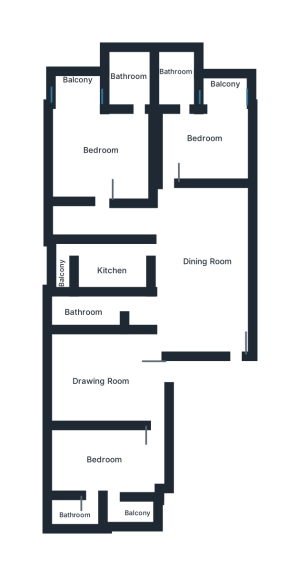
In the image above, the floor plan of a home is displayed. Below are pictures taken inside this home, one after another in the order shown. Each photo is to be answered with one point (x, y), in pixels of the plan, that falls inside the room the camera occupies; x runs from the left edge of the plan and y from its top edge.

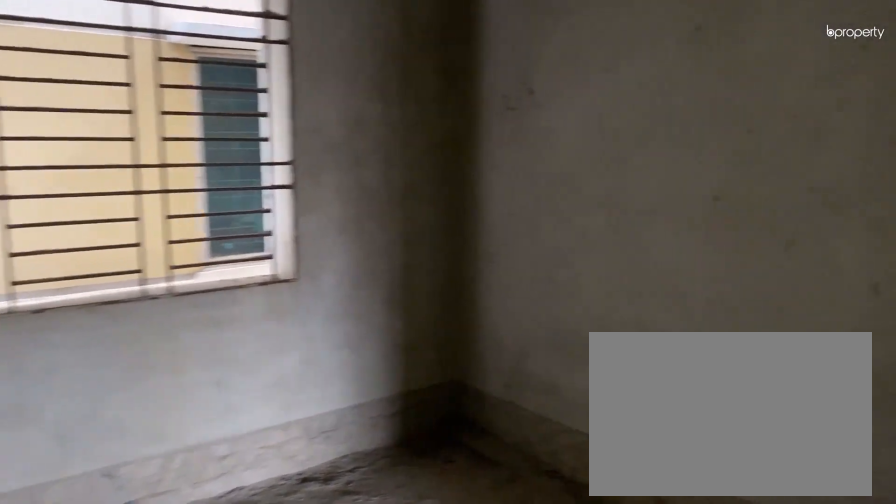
(97, 377)
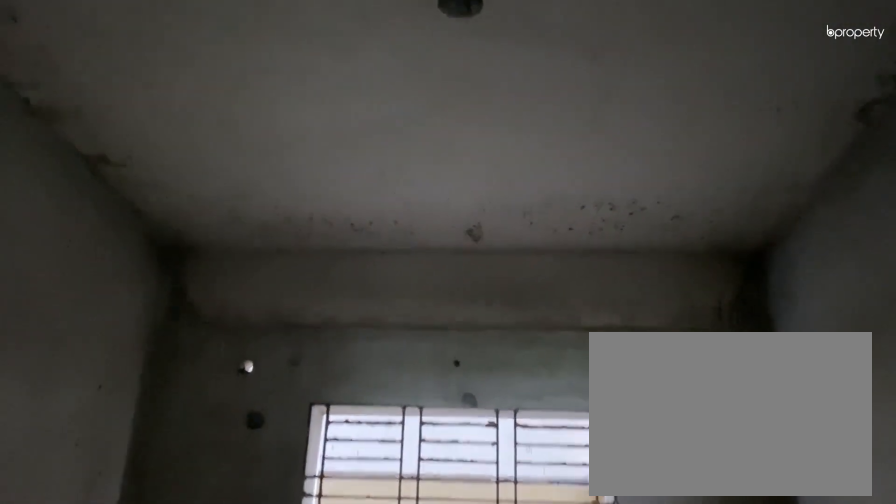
(97, 377)
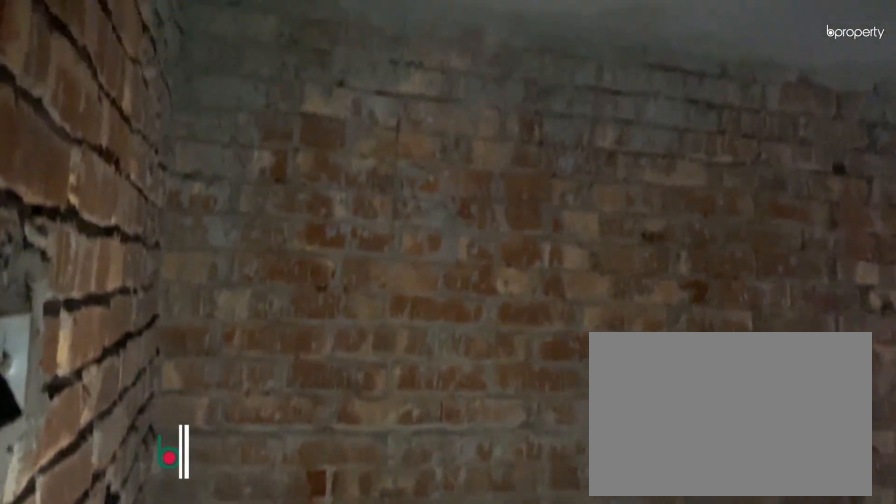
(116, 268)
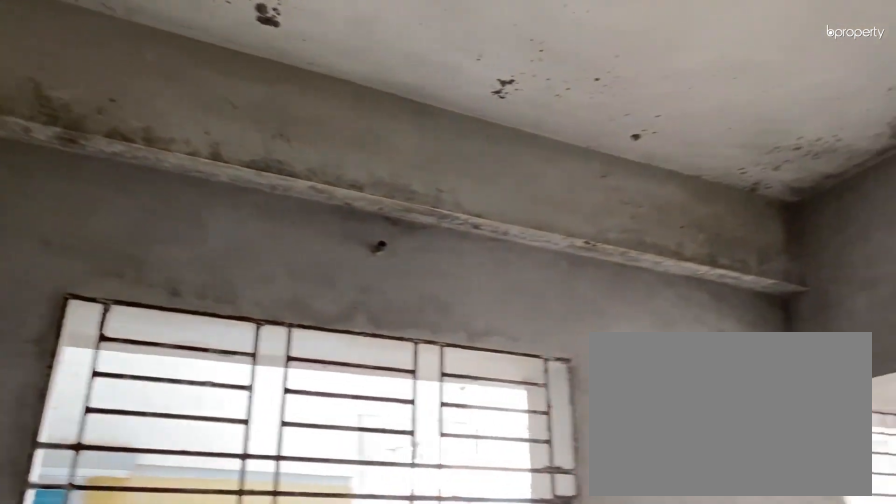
(97, 154)
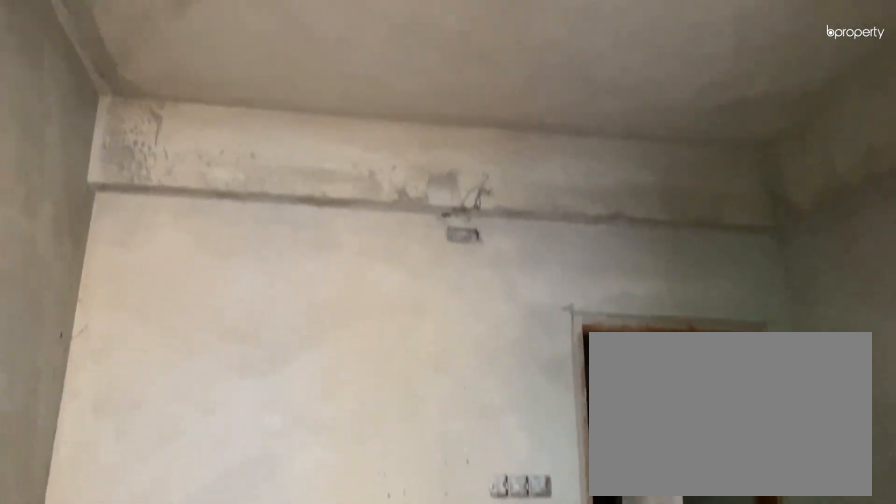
(210, 140)
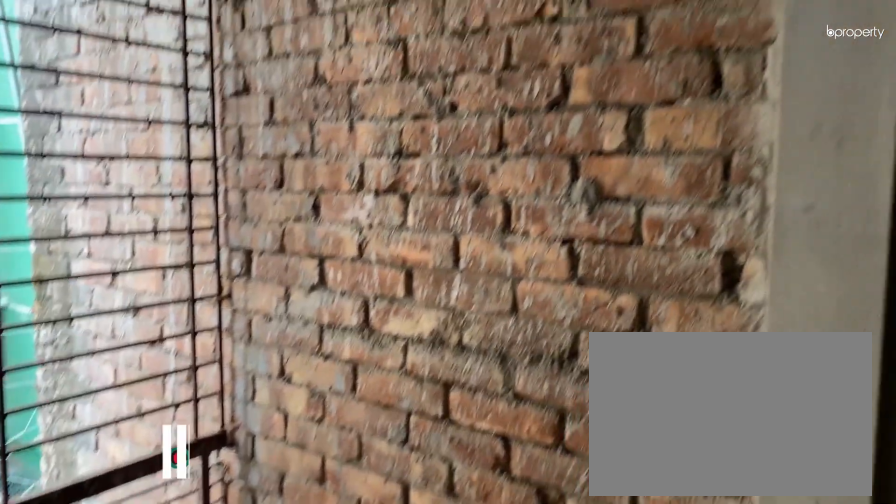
(223, 86)
